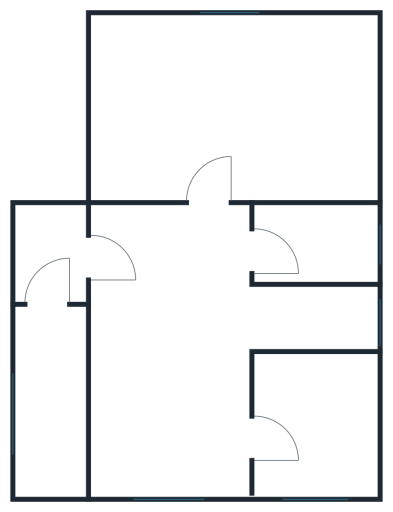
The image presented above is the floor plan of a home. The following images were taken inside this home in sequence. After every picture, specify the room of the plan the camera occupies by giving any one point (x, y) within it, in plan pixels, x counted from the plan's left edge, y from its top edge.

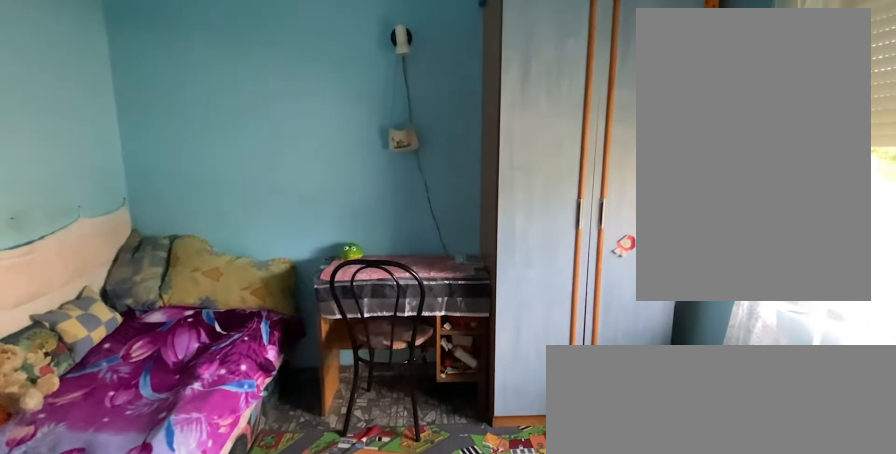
(313, 429)
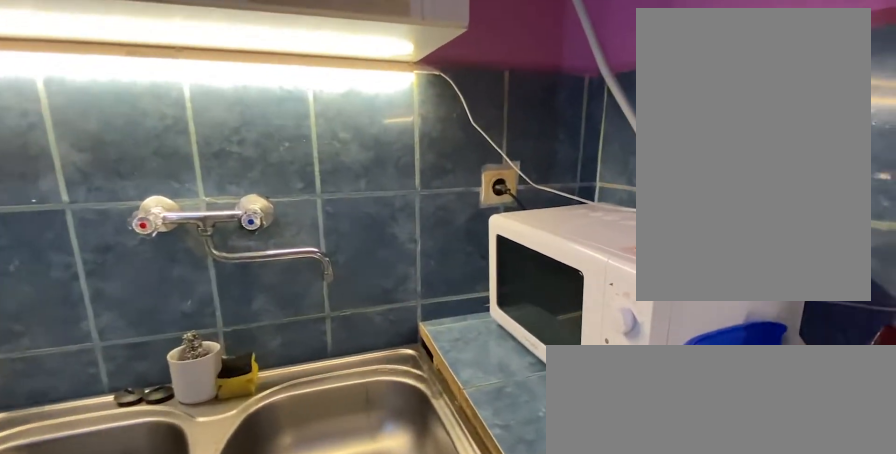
(314, 319)
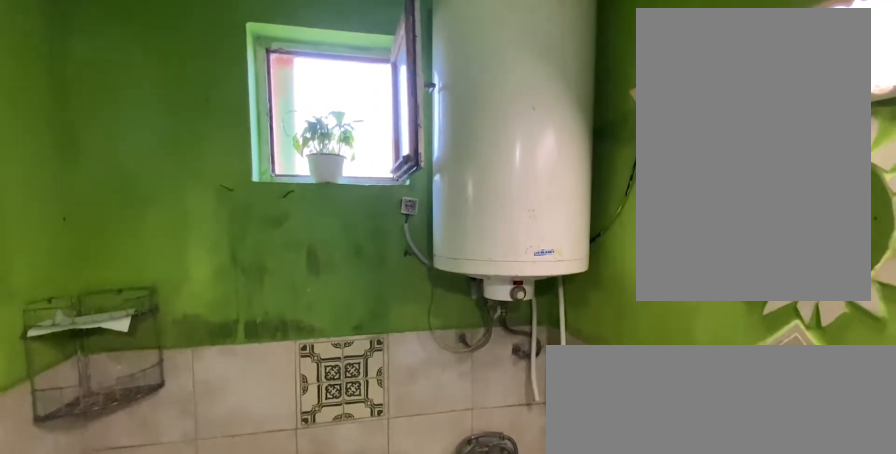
(314, 244)
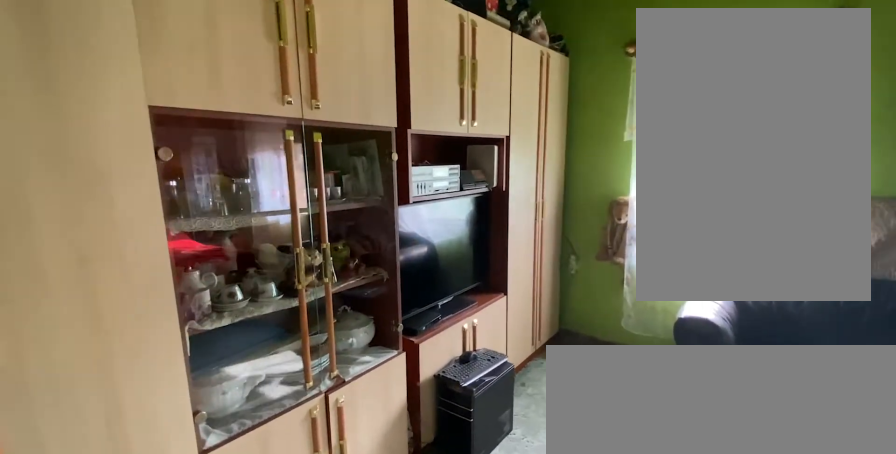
(233, 104)
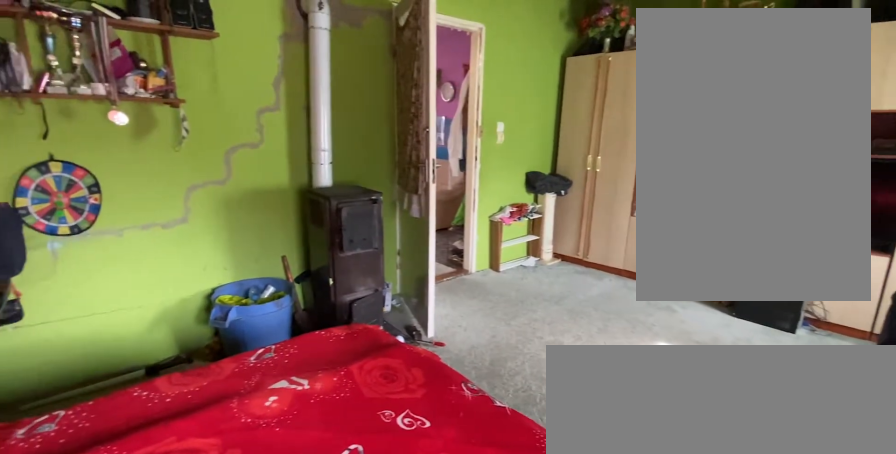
(233, 104)
